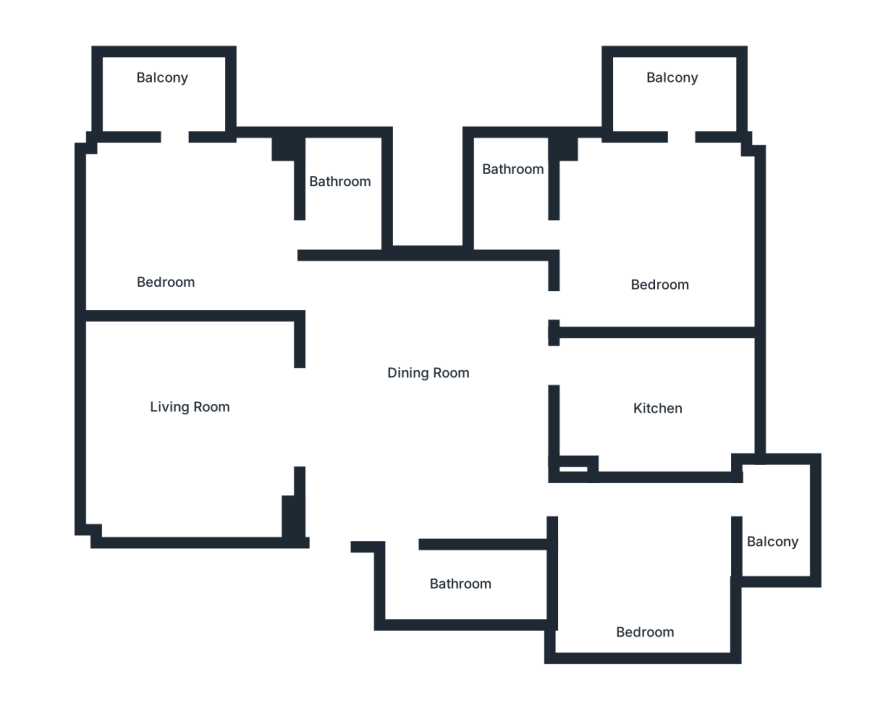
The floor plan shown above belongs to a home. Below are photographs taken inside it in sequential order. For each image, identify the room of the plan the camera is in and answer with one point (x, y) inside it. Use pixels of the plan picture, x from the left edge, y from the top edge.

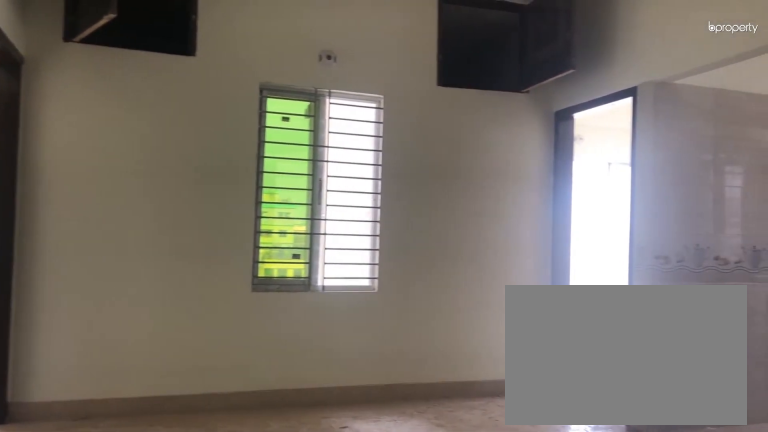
(435, 401)
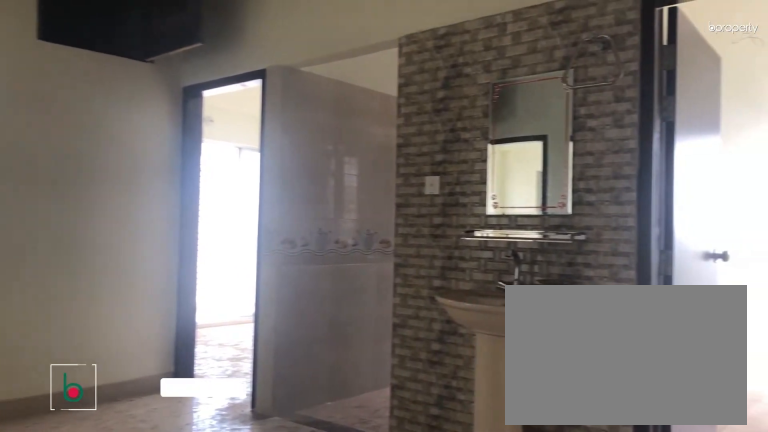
(435, 401)
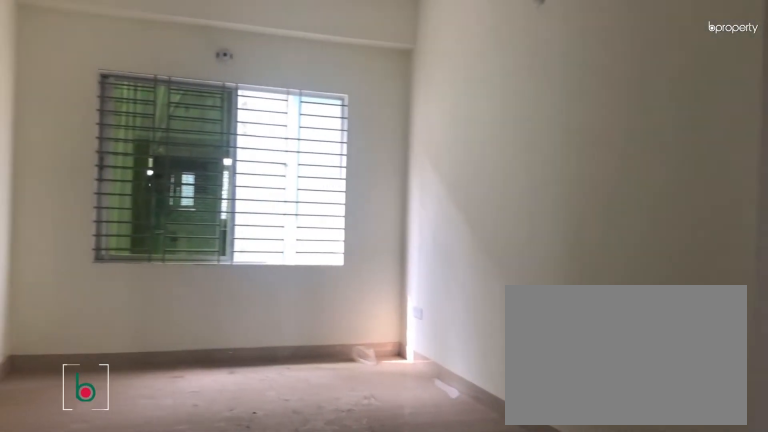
(194, 432)
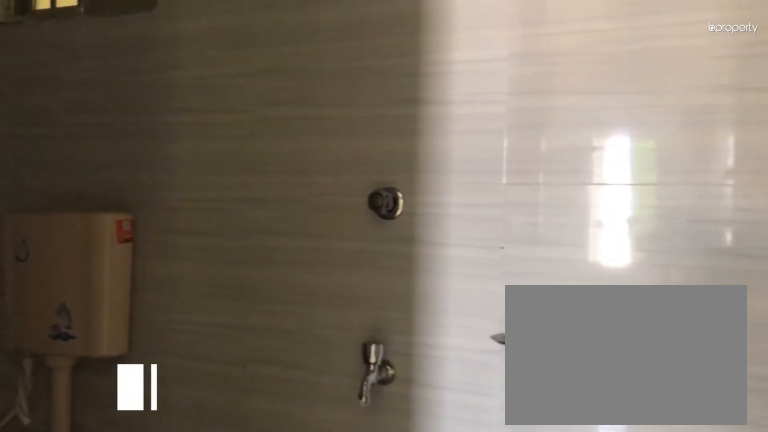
(454, 583)
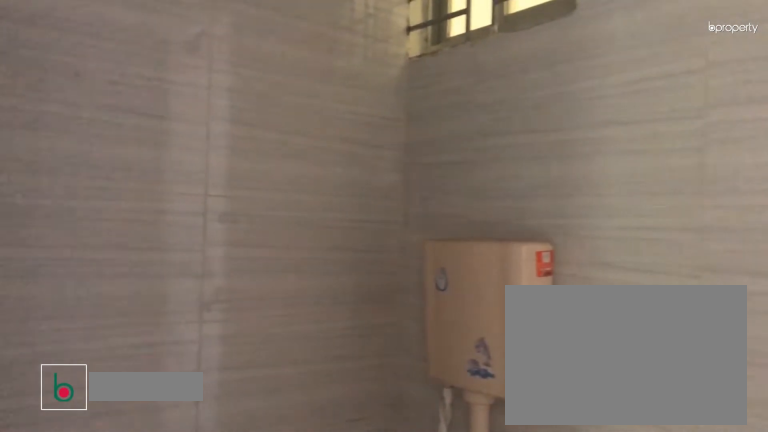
(454, 583)
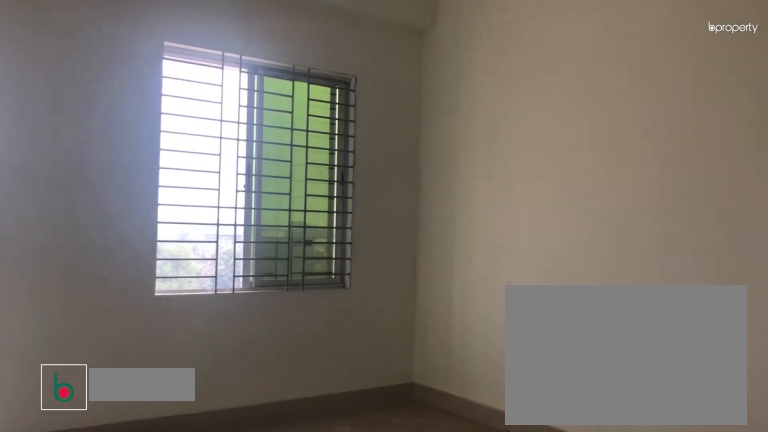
(646, 587)
